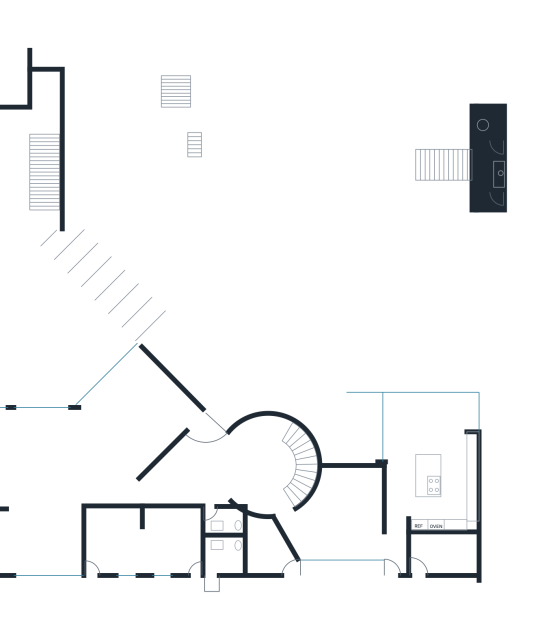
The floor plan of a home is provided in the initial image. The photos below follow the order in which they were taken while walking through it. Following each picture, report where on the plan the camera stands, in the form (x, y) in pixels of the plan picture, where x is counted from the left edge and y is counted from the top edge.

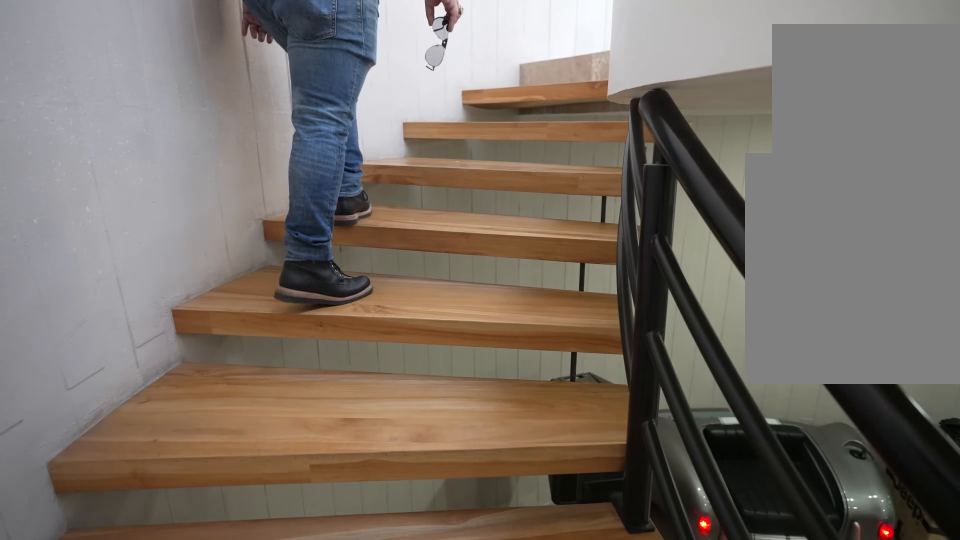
(300, 490)
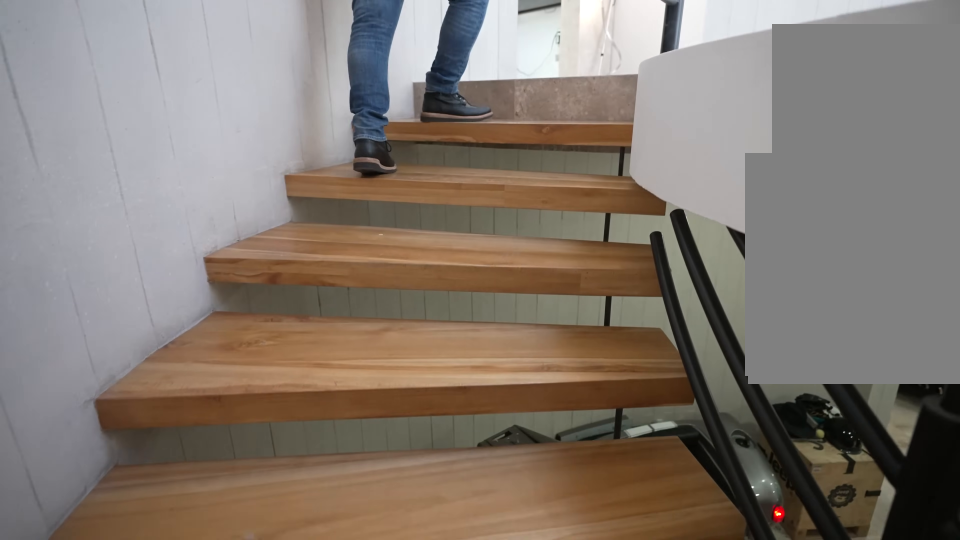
(299, 490)
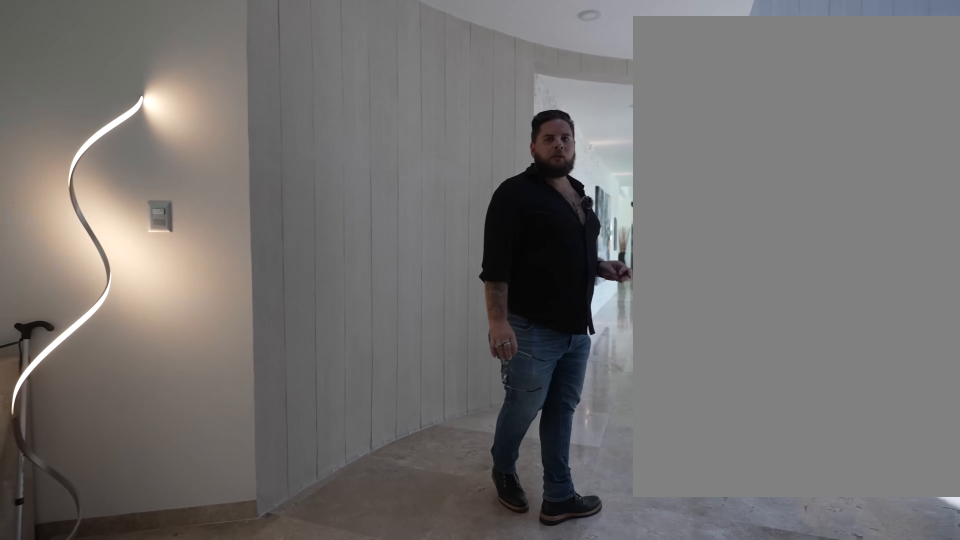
(282, 496)
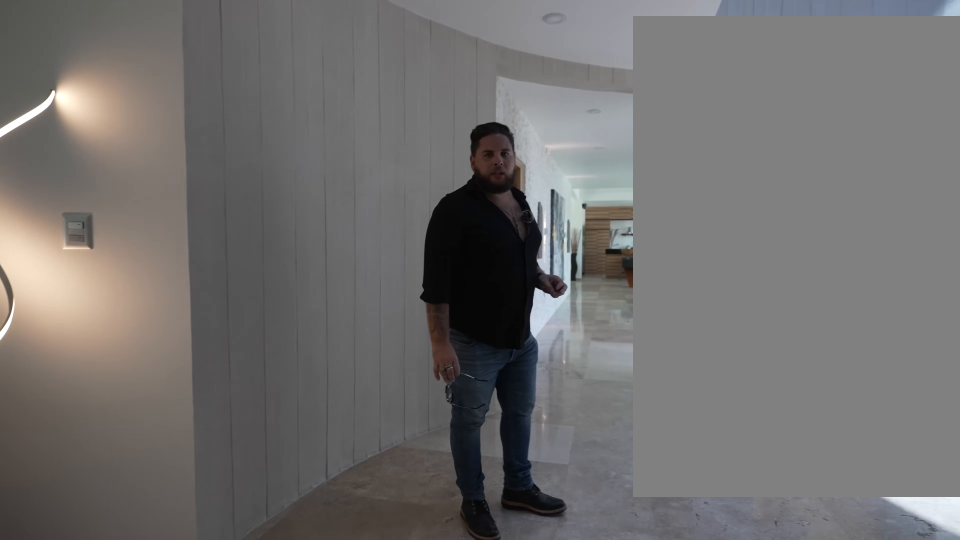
(271, 496)
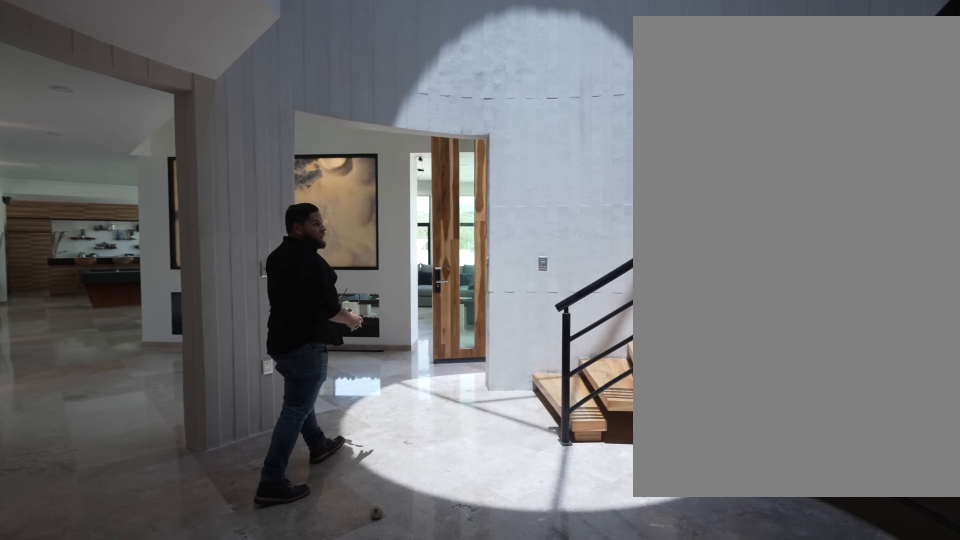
(267, 496)
